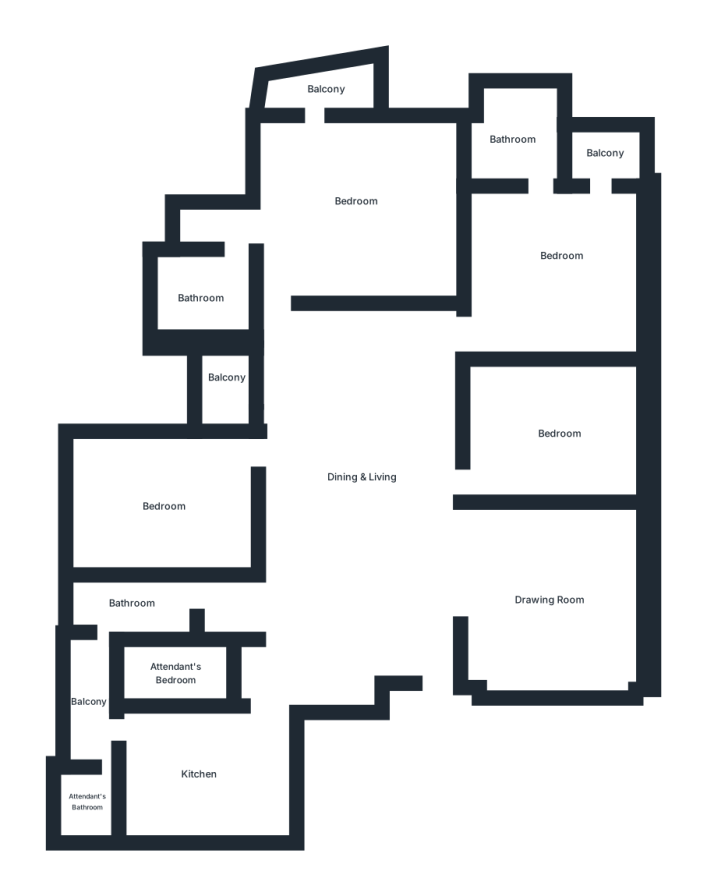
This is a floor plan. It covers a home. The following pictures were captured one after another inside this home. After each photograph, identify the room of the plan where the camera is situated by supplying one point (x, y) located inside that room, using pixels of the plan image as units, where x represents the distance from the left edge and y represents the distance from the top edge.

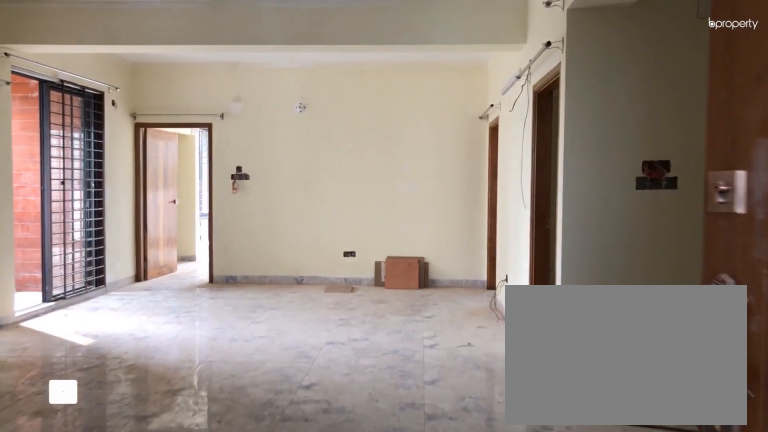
(420, 642)
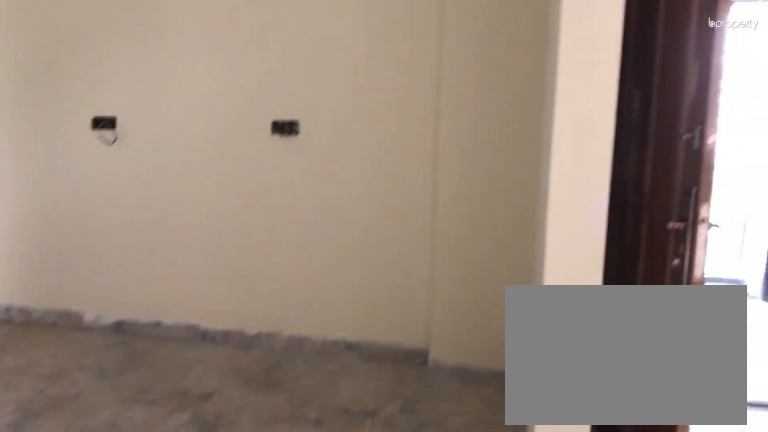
(550, 605)
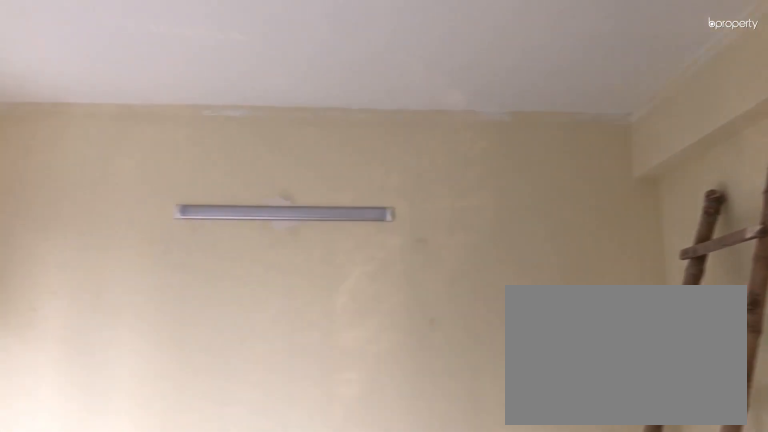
(358, 211)
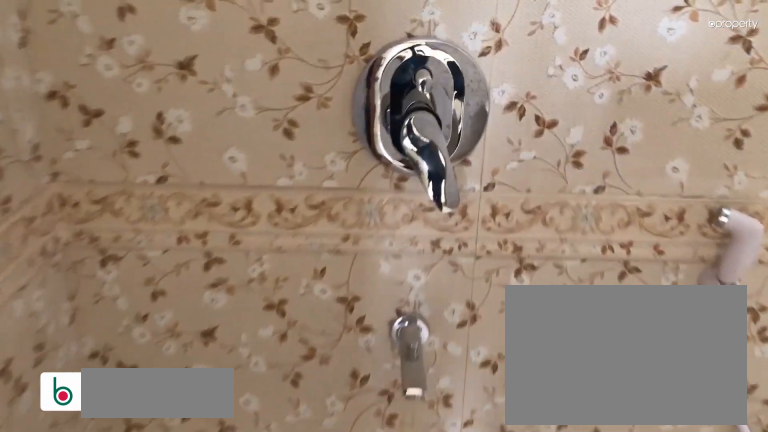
(207, 294)
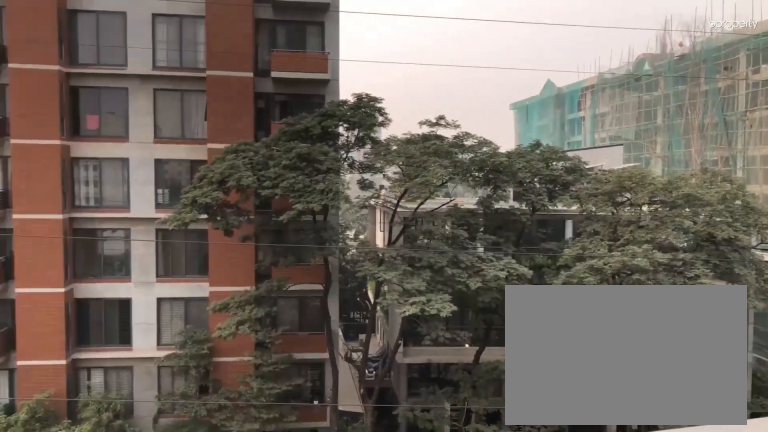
(328, 89)
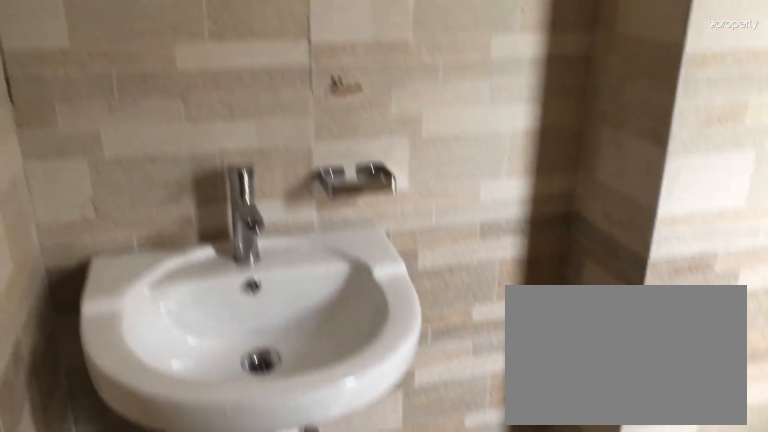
(514, 141)
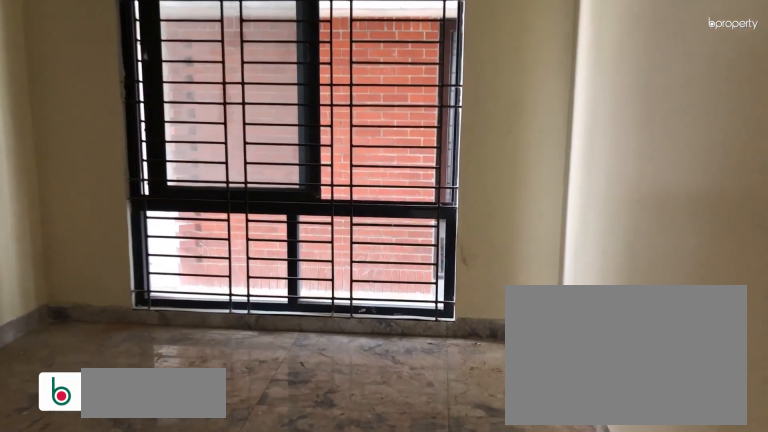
(548, 429)
